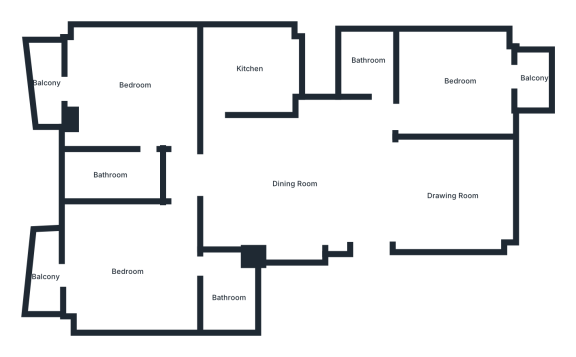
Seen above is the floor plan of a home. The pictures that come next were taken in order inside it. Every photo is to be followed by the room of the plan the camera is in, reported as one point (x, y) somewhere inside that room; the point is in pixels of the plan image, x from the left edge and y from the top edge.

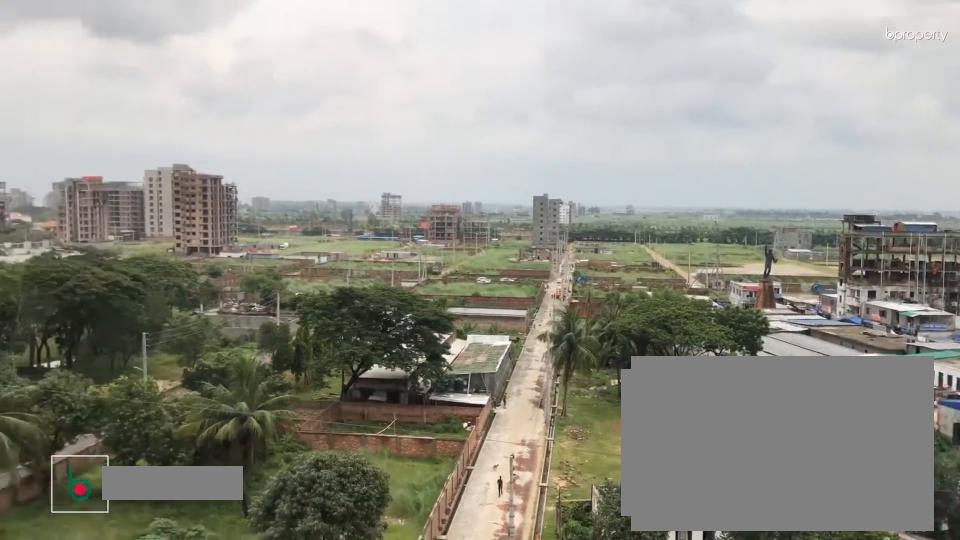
(46, 83)
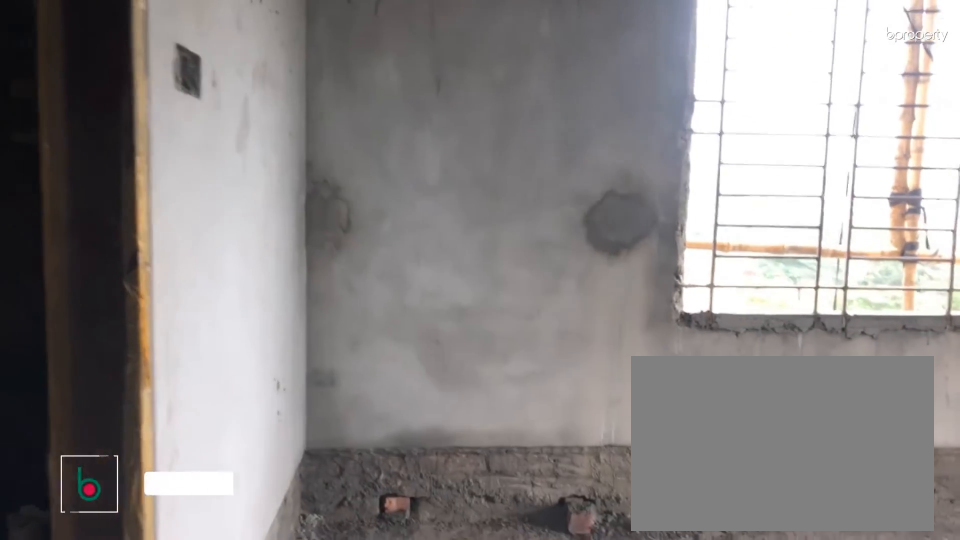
(130, 271)
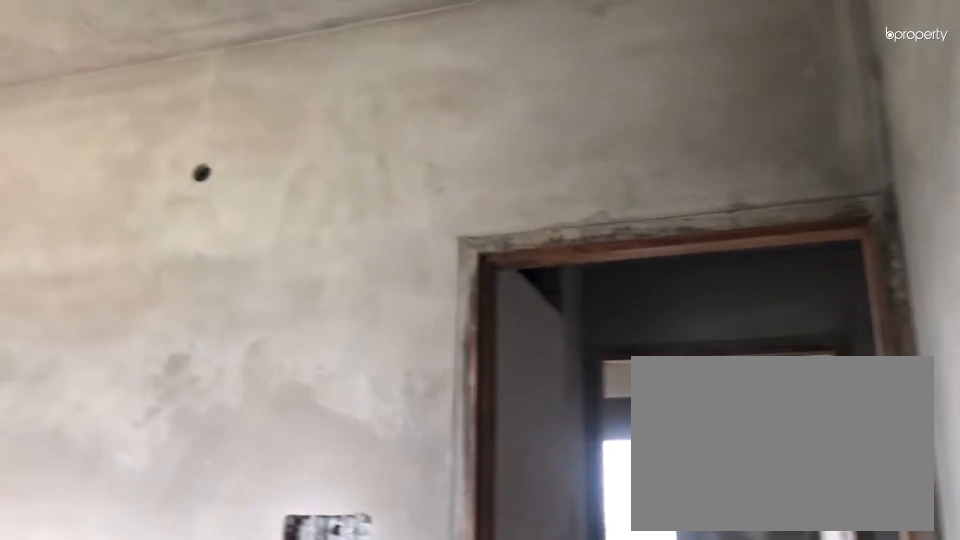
(130, 271)
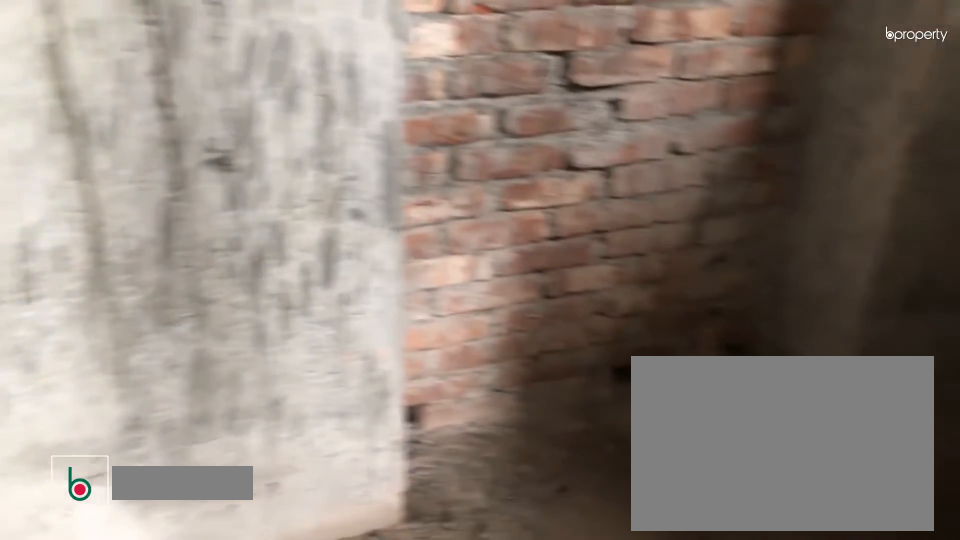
(226, 299)
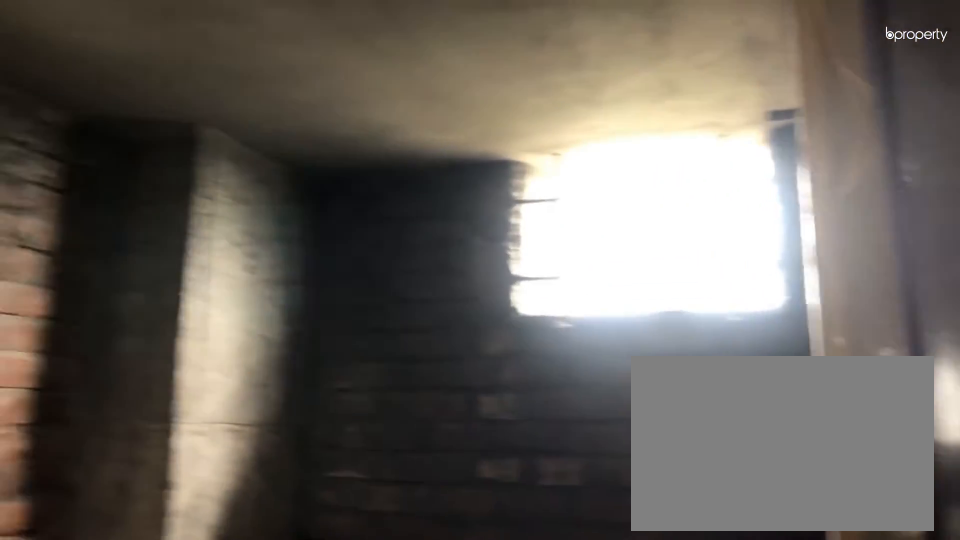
(226, 299)
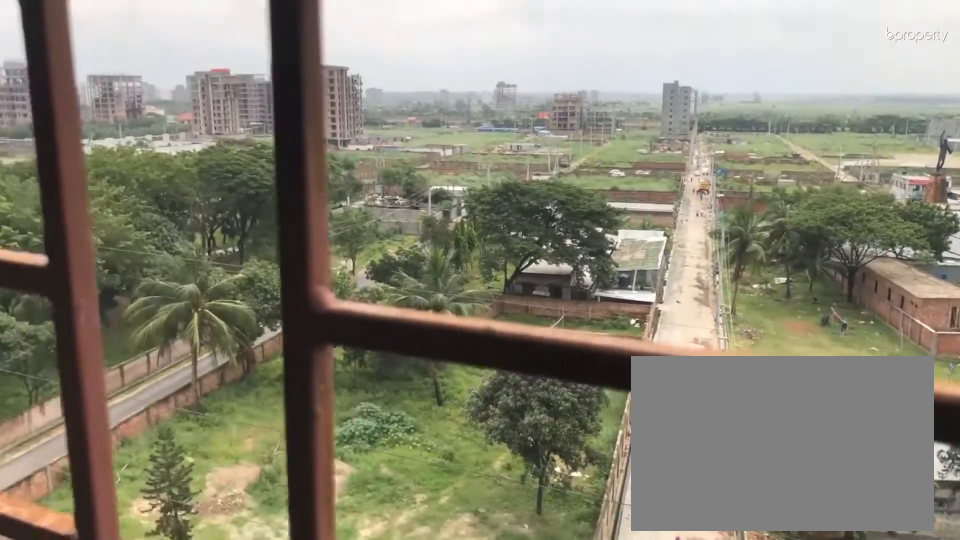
(42, 276)
